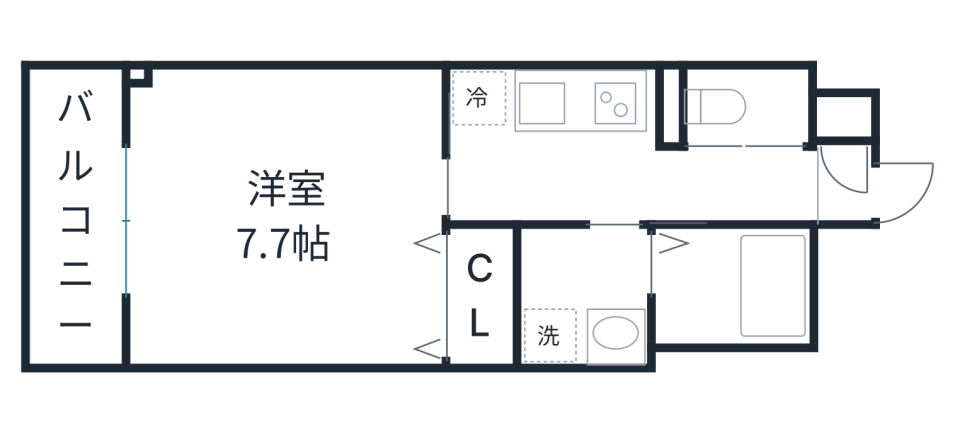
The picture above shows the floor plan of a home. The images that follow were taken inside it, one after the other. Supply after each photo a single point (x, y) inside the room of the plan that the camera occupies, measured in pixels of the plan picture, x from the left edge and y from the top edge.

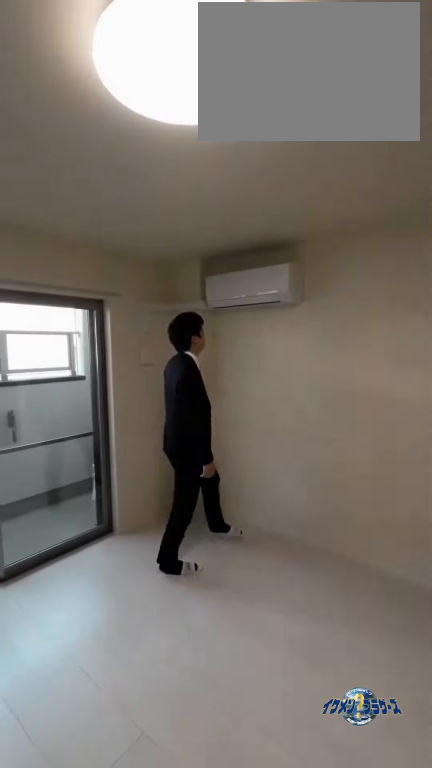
(287, 218)
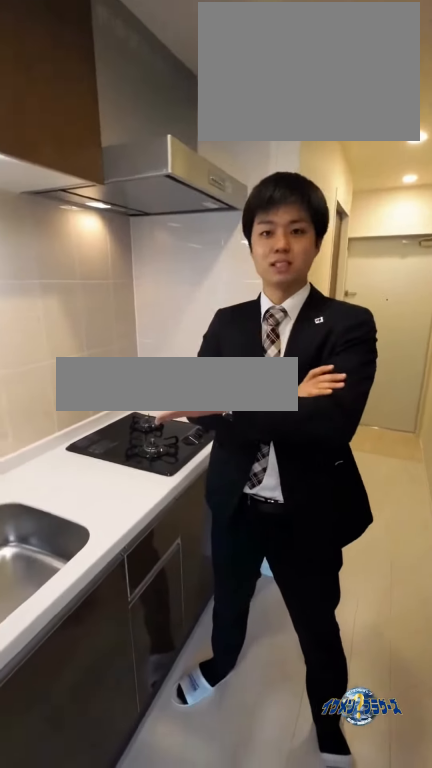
(544, 109)
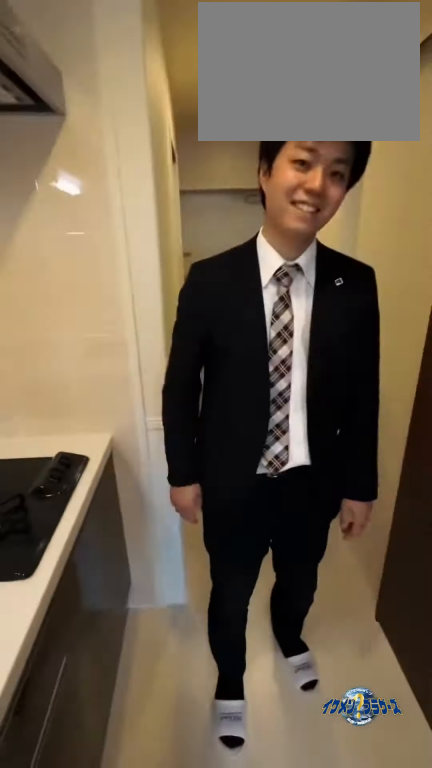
(544, 109)
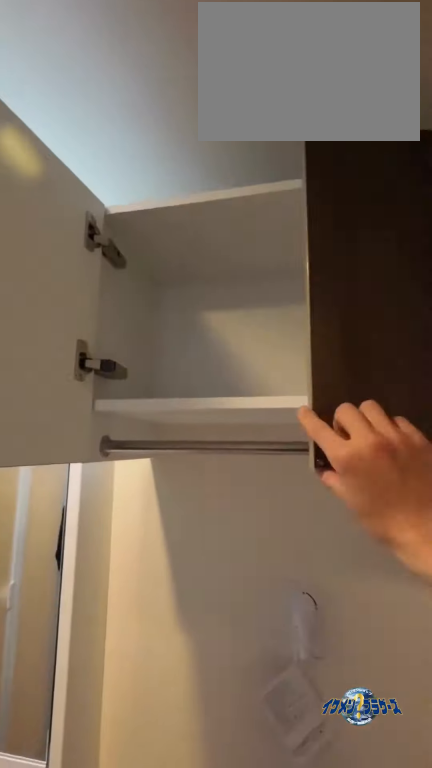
(591, 319)
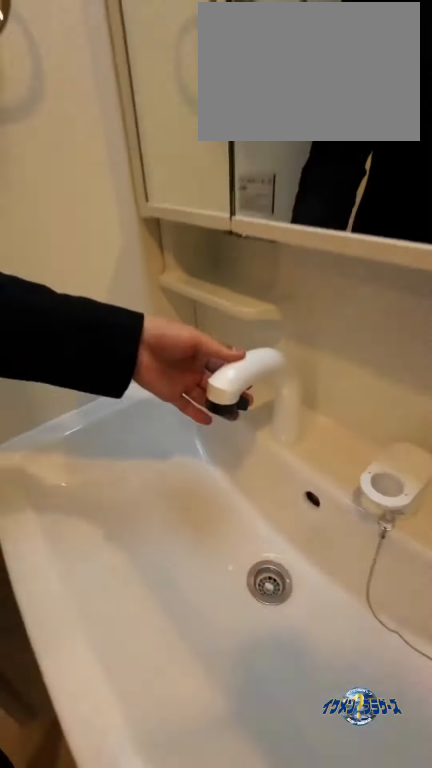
(591, 319)
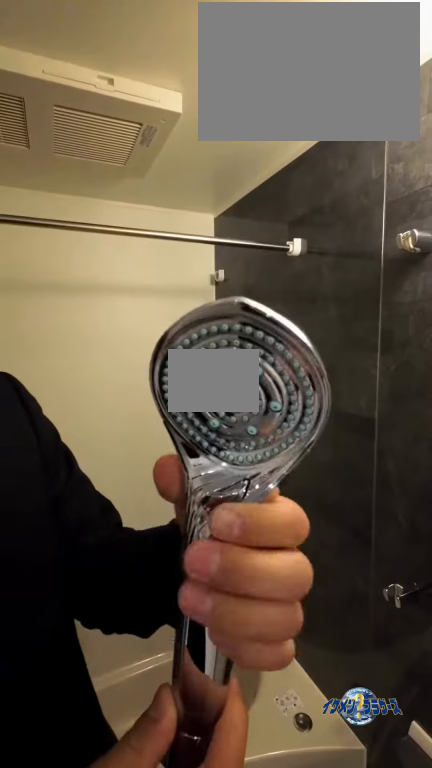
(735, 289)
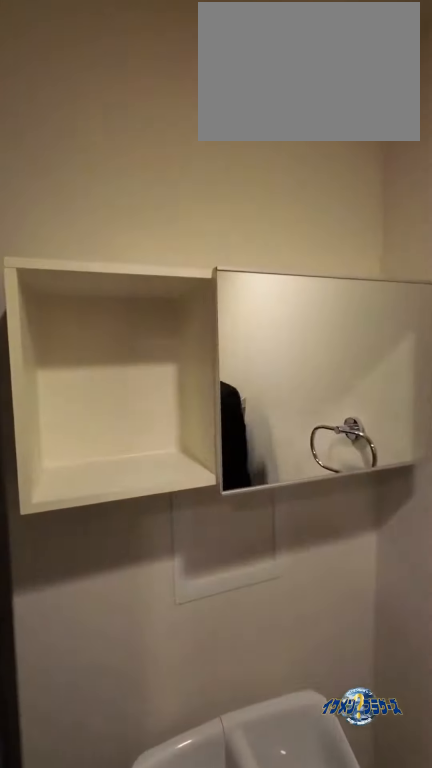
(750, 107)
